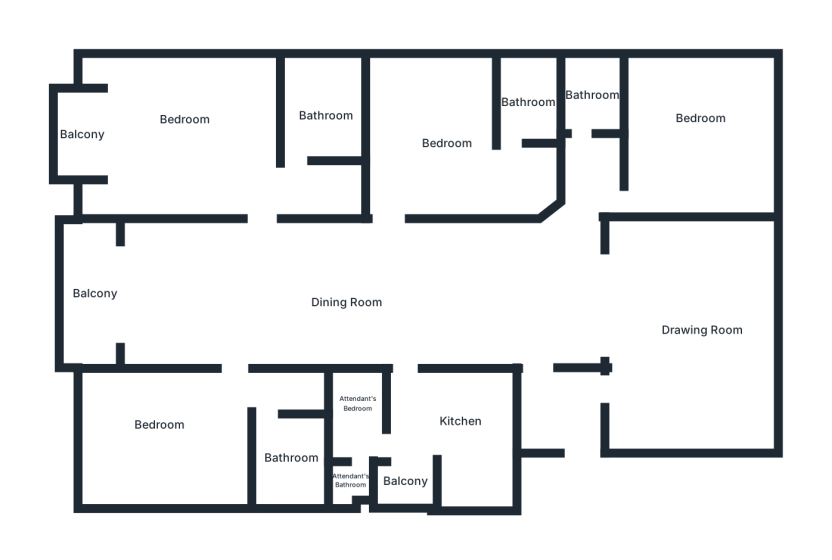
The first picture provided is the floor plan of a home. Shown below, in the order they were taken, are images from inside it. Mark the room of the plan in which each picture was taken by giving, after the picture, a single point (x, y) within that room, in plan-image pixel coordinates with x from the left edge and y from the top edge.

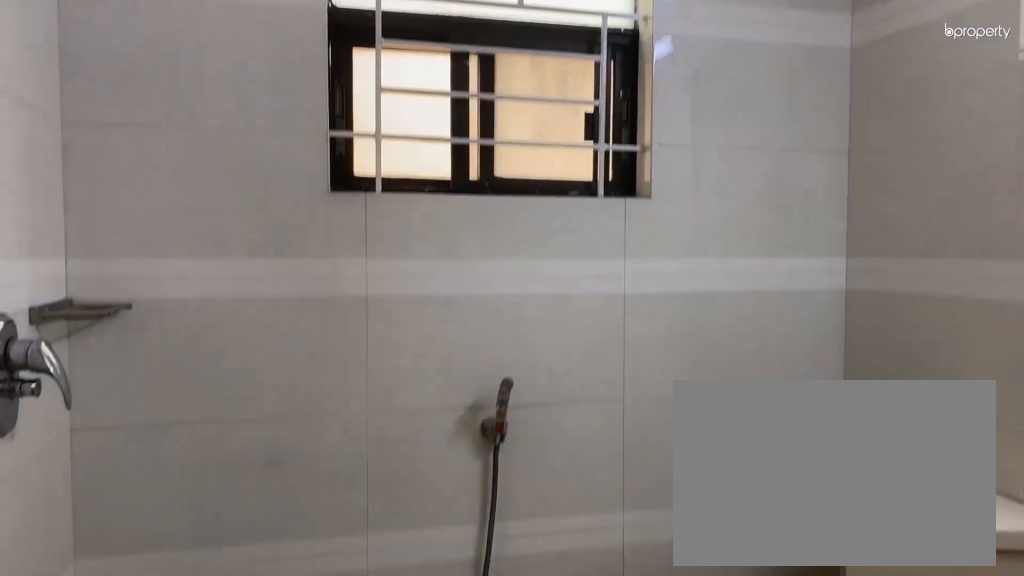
(588, 88)
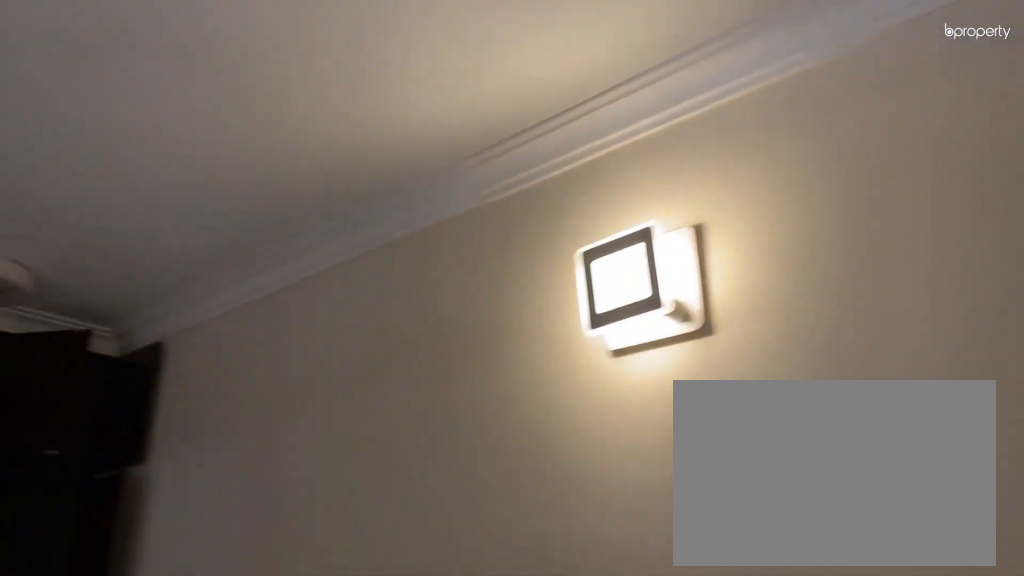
(461, 149)
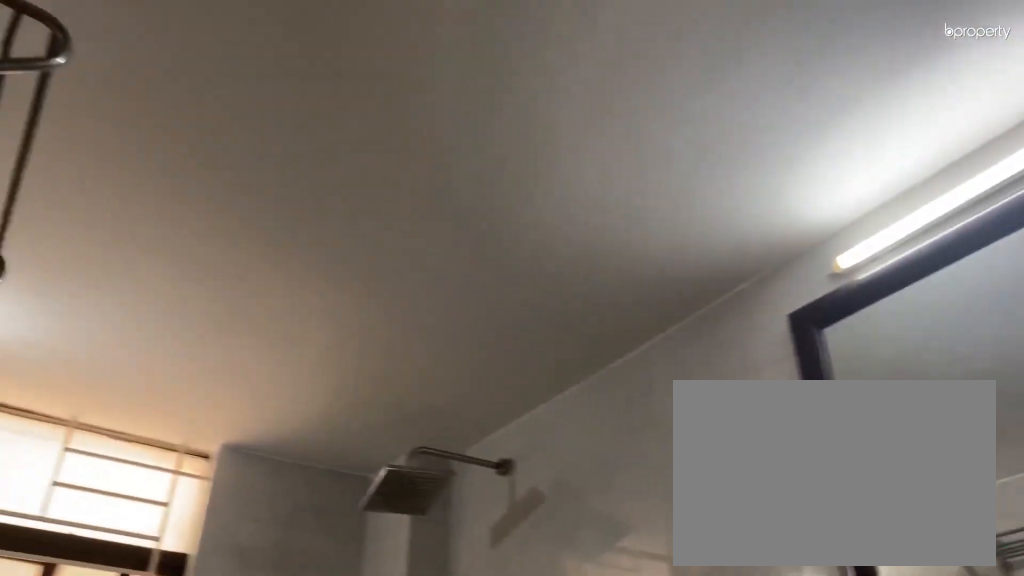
(529, 100)
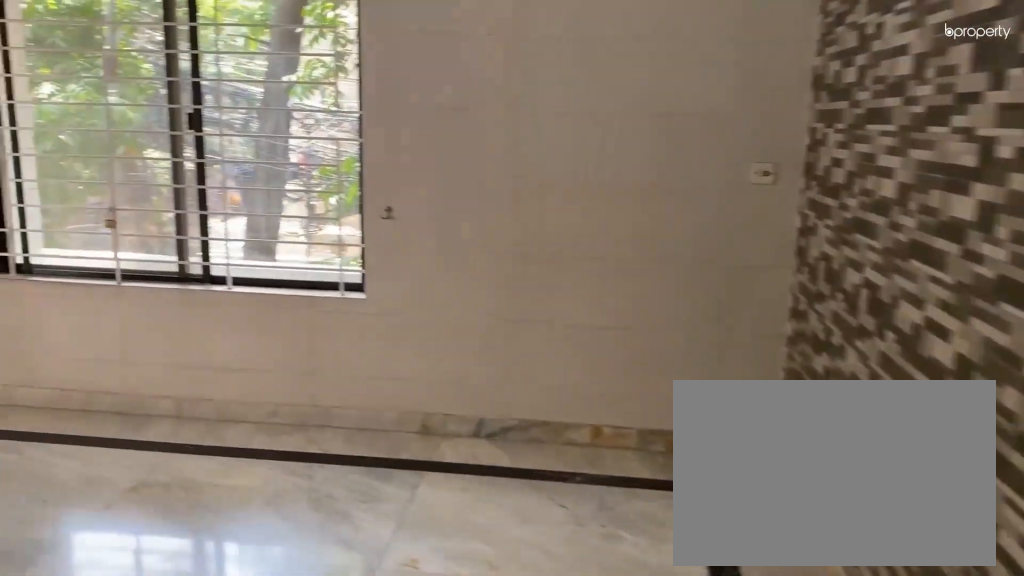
(191, 131)
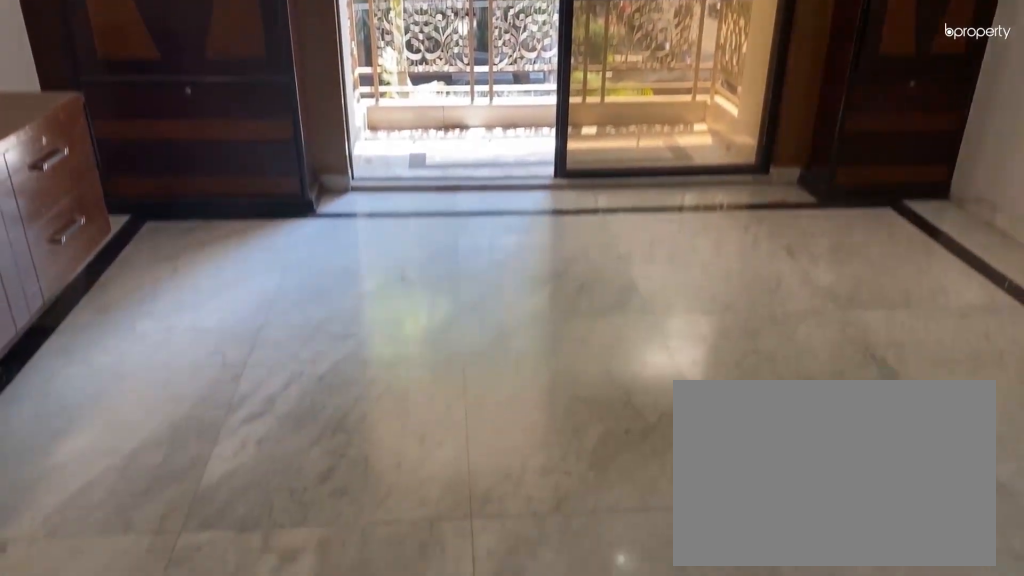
(200, 140)
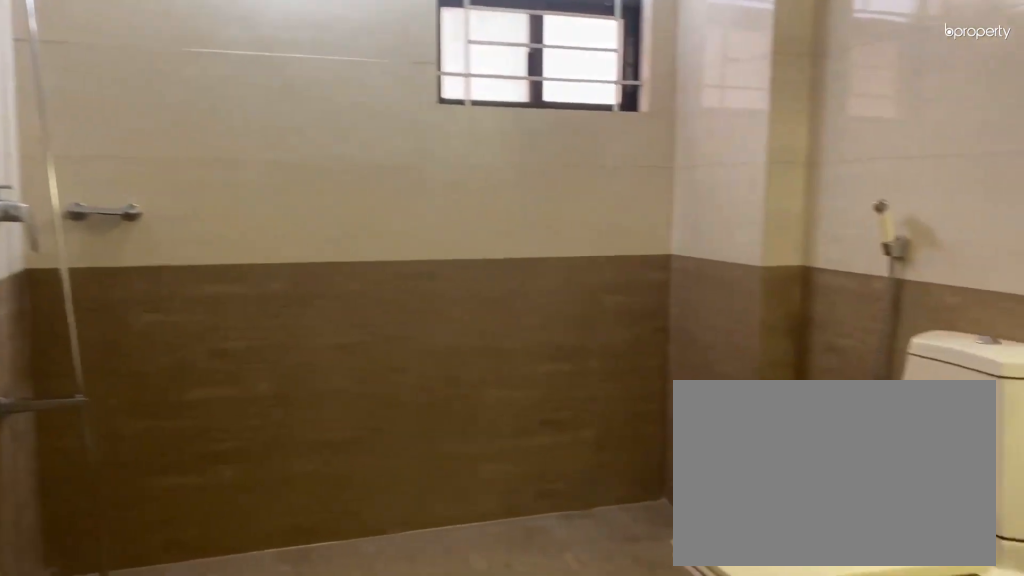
(321, 108)
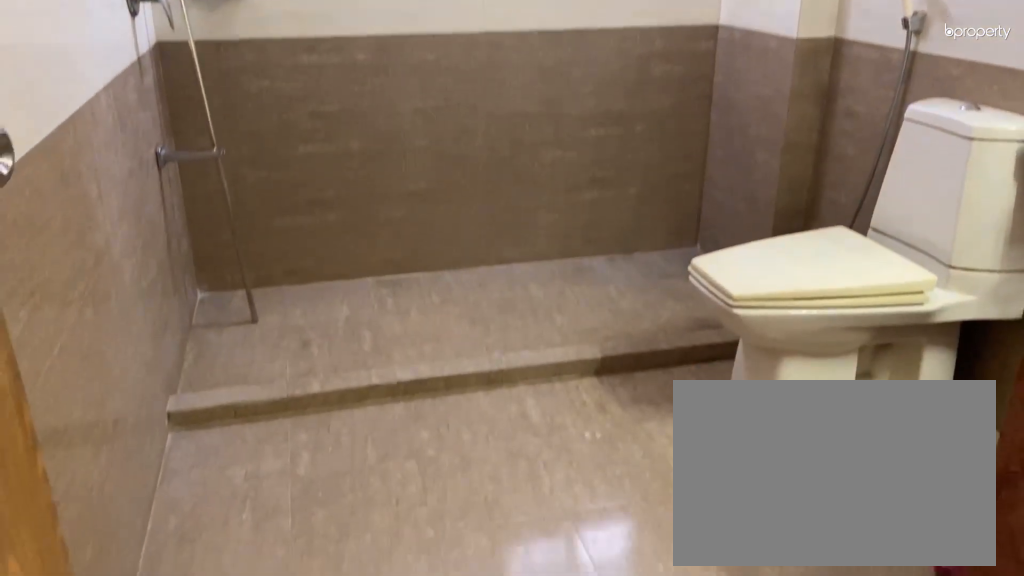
(316, 116)
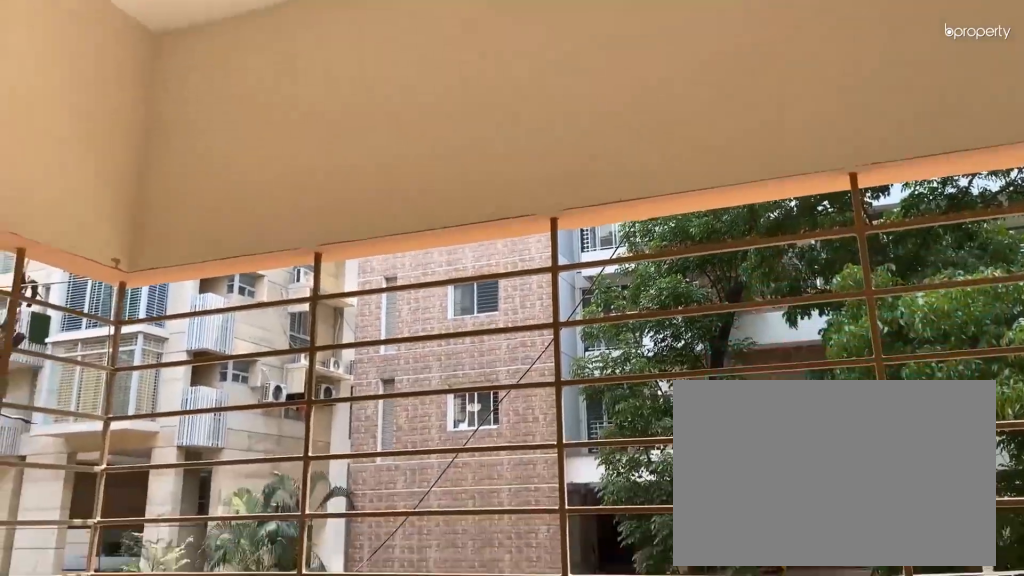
(83, 291)
